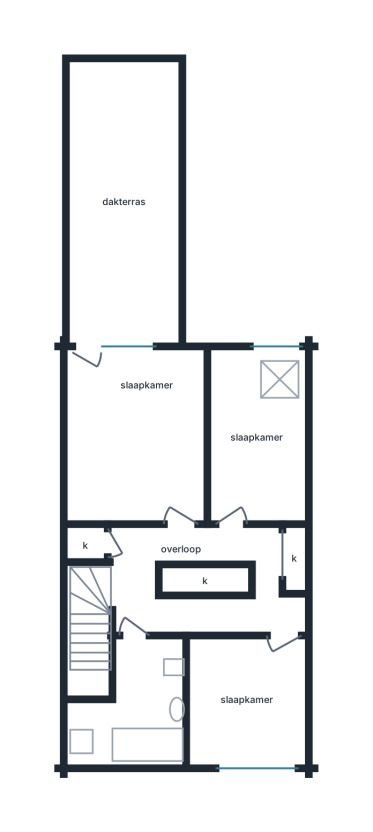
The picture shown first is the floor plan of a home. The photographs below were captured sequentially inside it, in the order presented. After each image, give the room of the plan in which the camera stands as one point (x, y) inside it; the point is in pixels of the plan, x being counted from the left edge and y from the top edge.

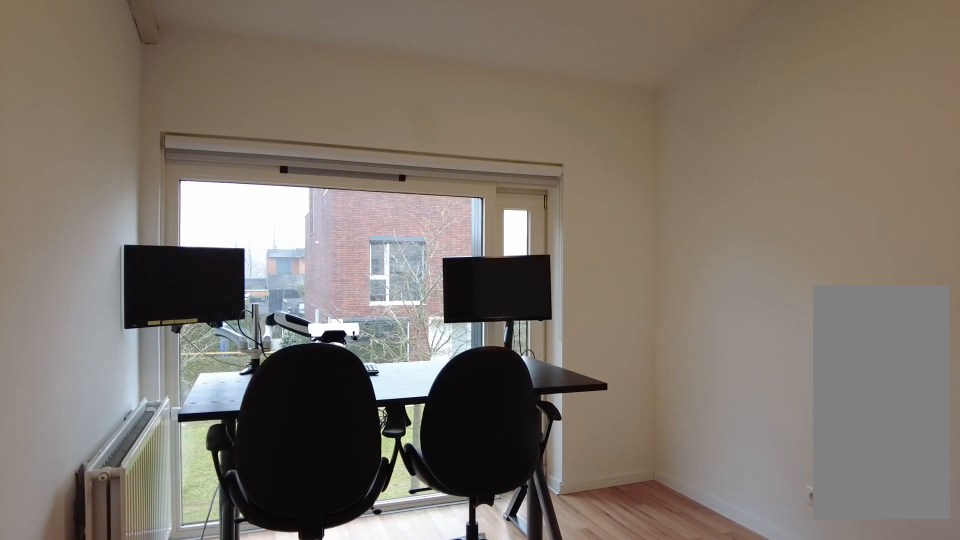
(244, 707)
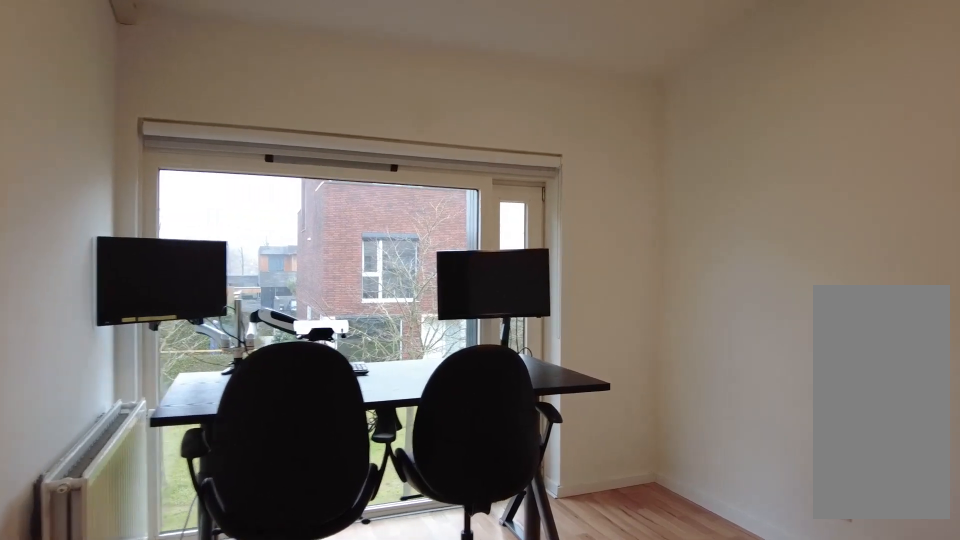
(244, 707)
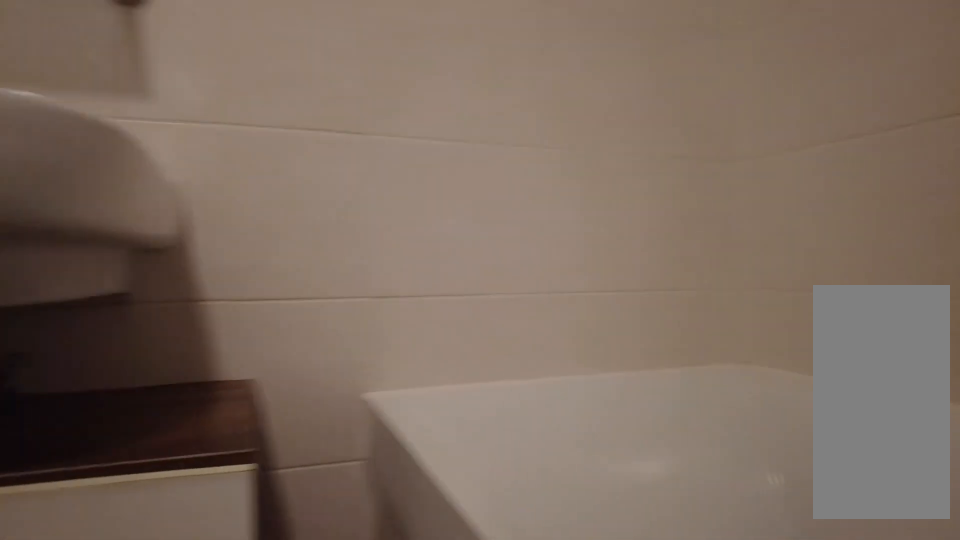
(135, 701)
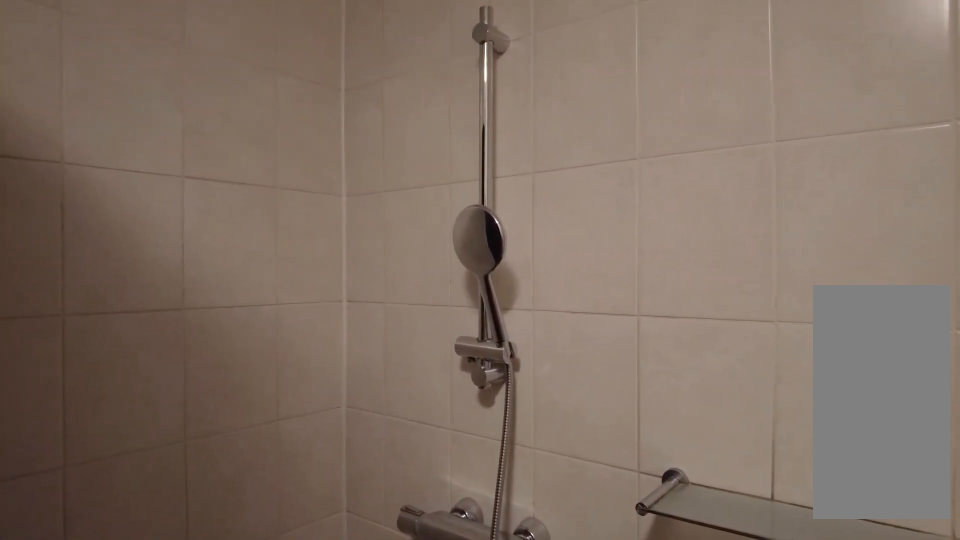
(135, 701)
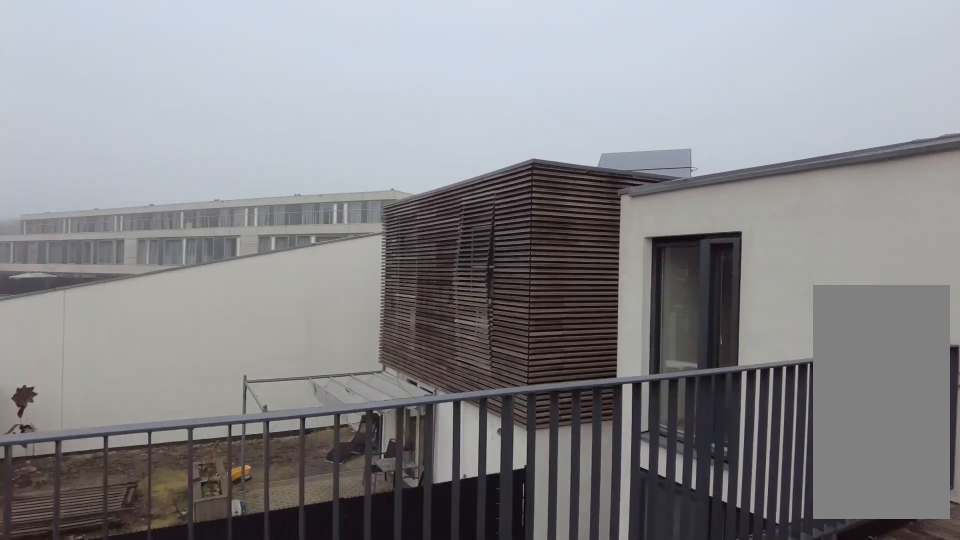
(124, 197)
